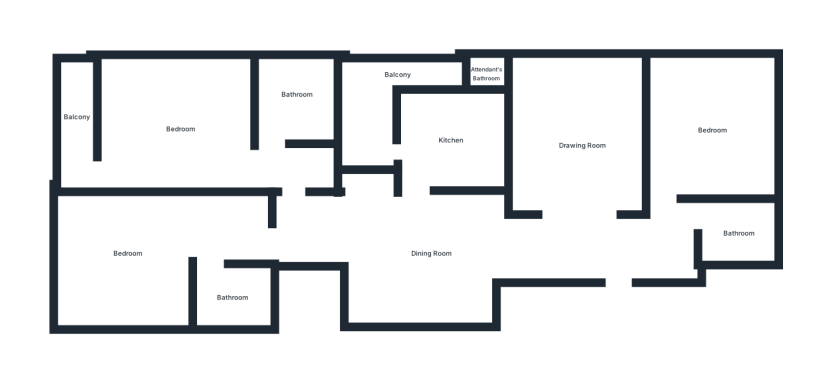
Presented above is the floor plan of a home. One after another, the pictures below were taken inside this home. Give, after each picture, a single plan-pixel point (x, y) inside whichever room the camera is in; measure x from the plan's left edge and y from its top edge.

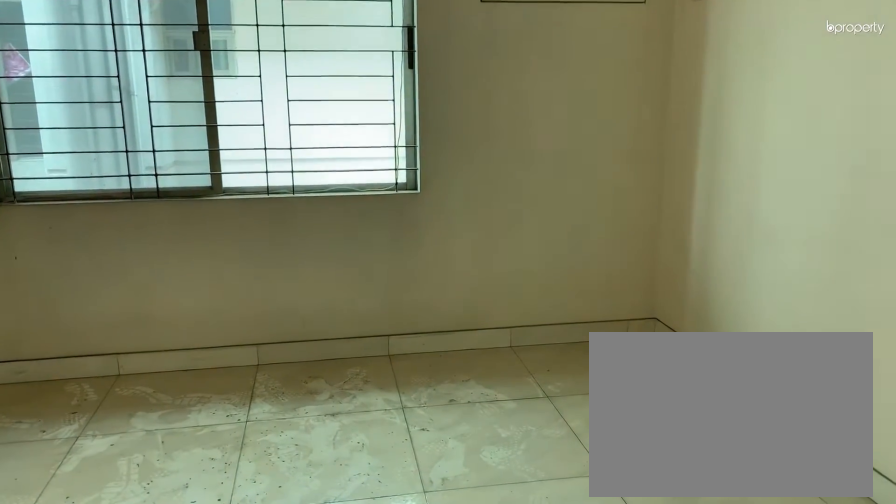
(584, 138)
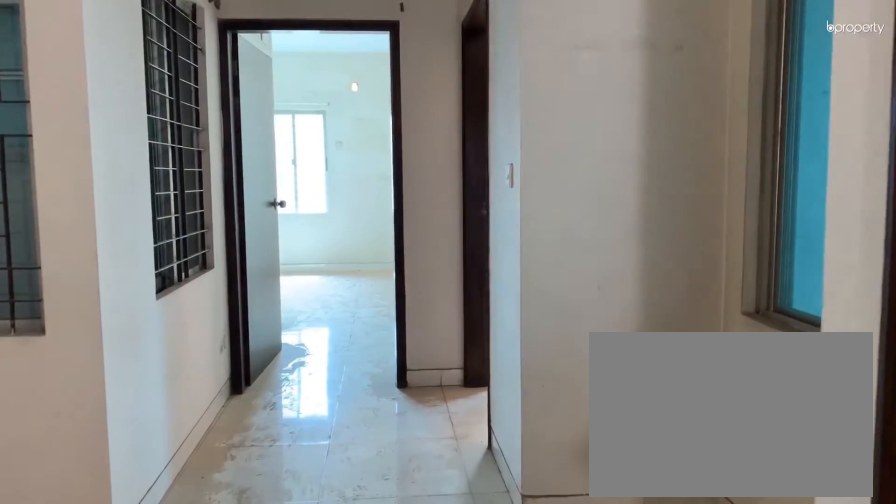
(426, 266)
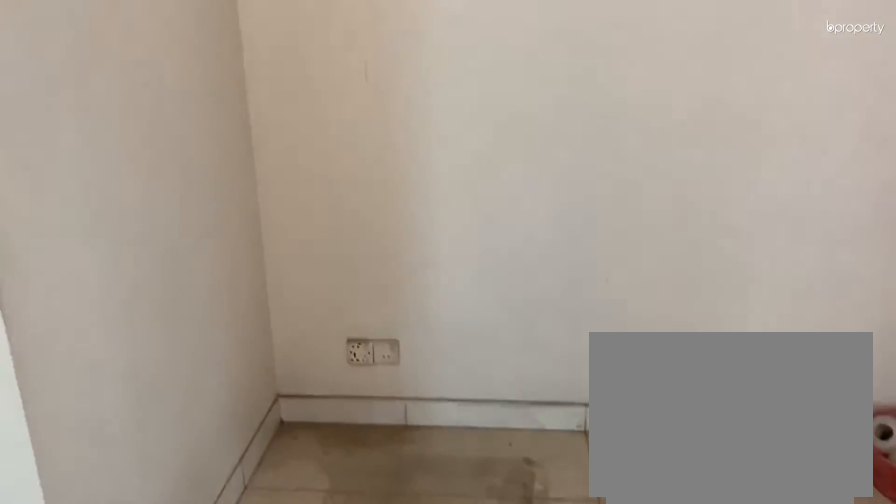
(426, 266)
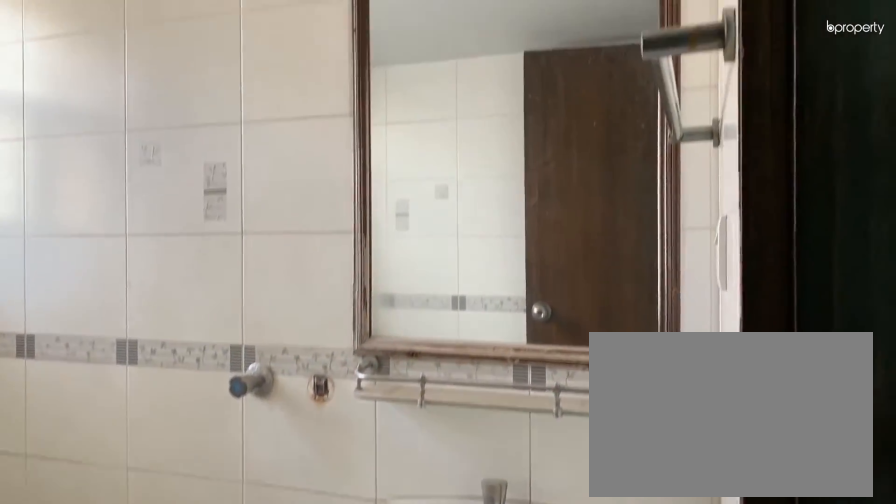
(739, 233)
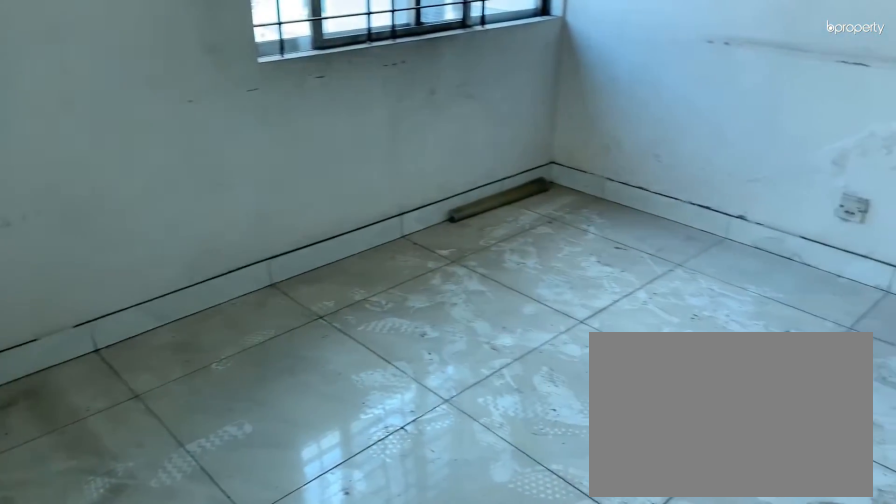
(713, 126)
